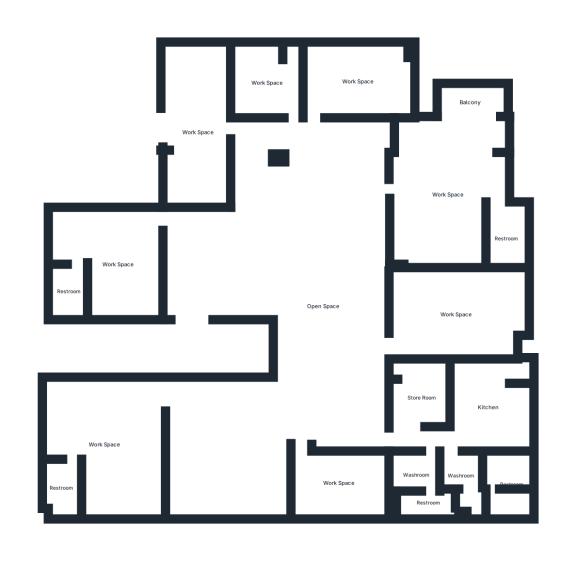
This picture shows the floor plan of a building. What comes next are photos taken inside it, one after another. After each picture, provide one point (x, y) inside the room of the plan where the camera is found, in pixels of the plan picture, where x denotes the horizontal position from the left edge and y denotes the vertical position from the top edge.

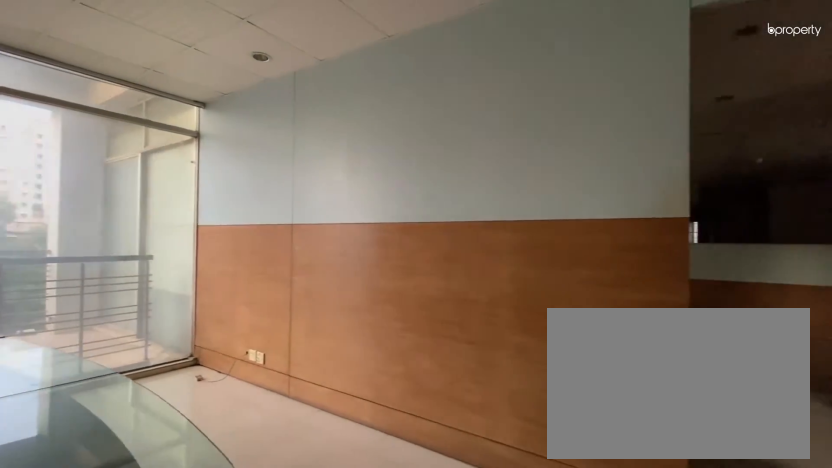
(361, 79)
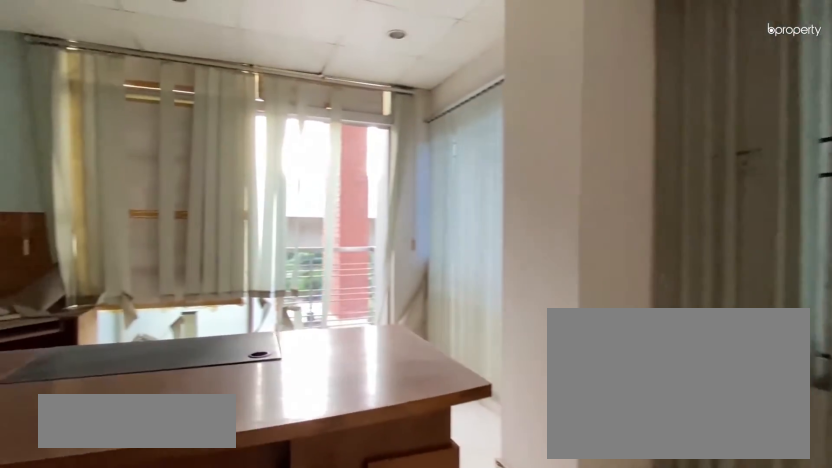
(450, 193)
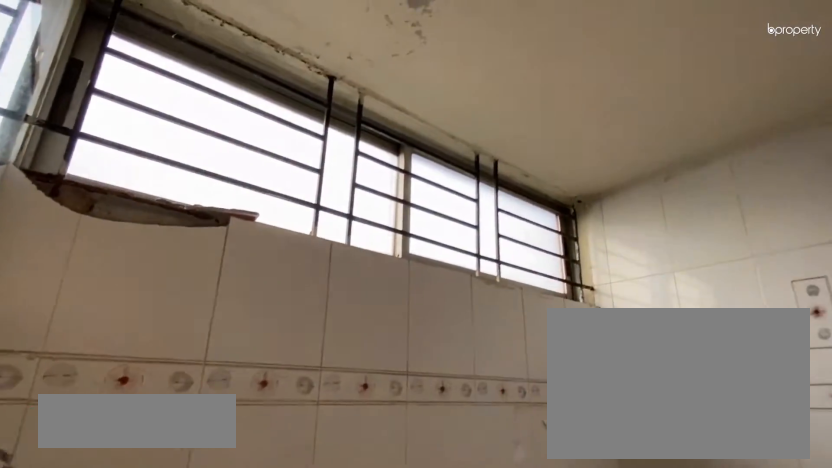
(505, 237)
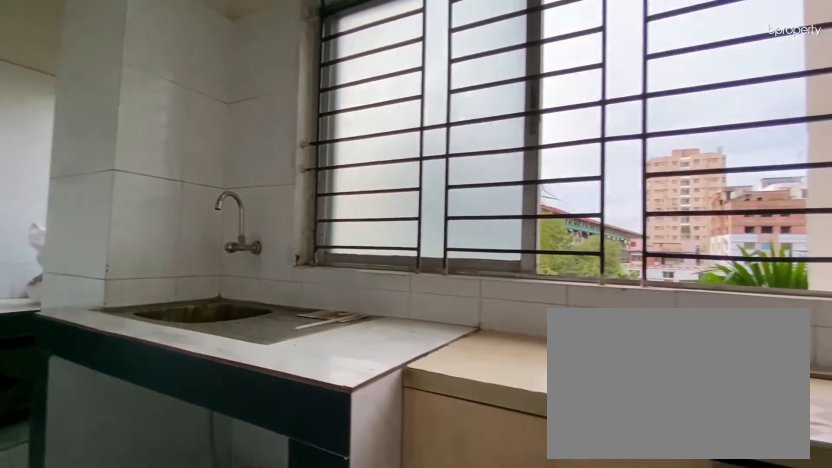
(489, 409)
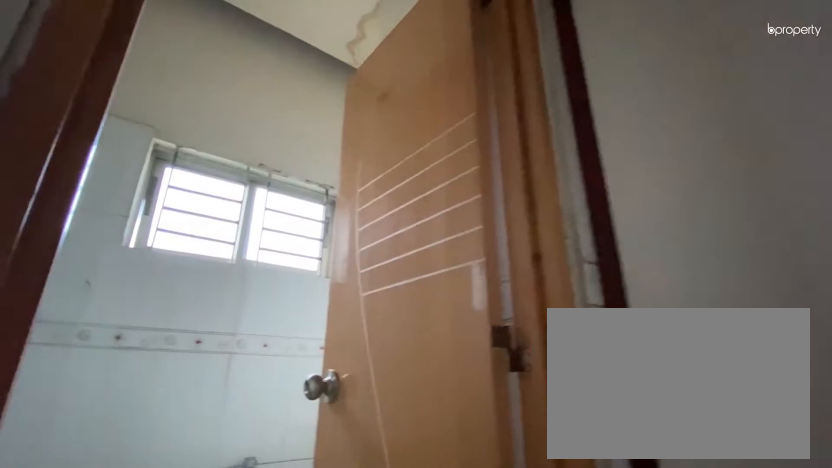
(507, 479)
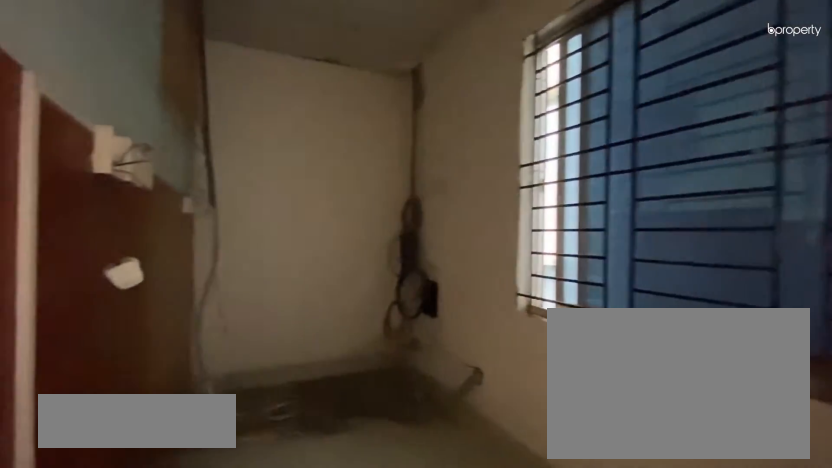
(342, 485)
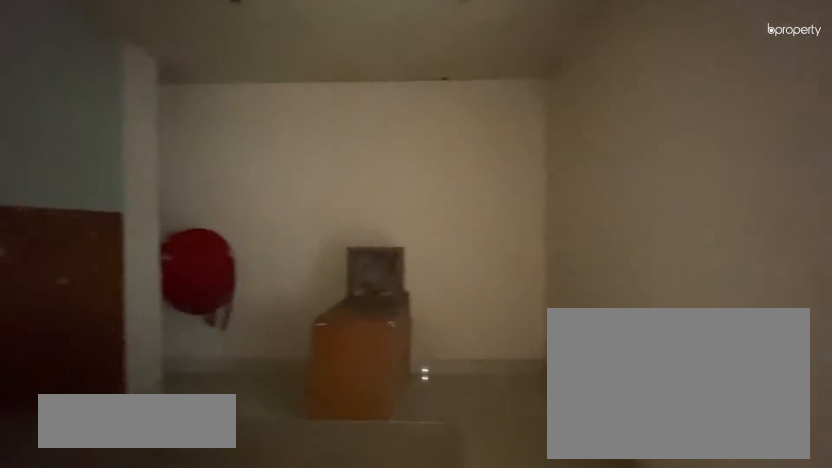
(108, 442)
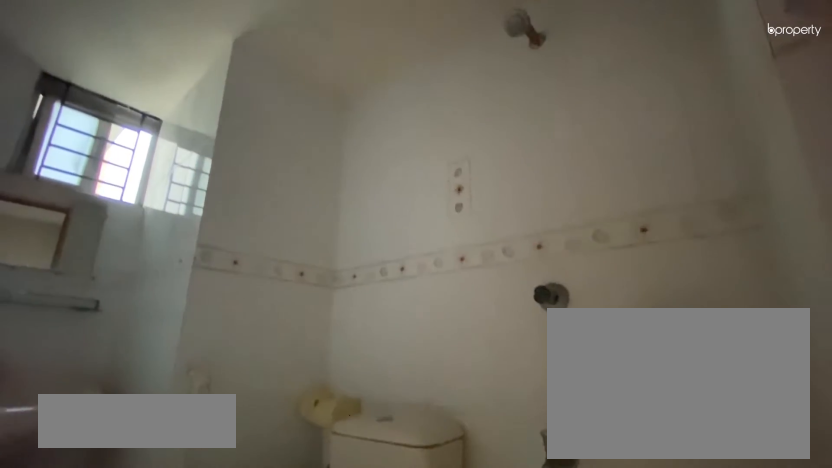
(65, 487)
